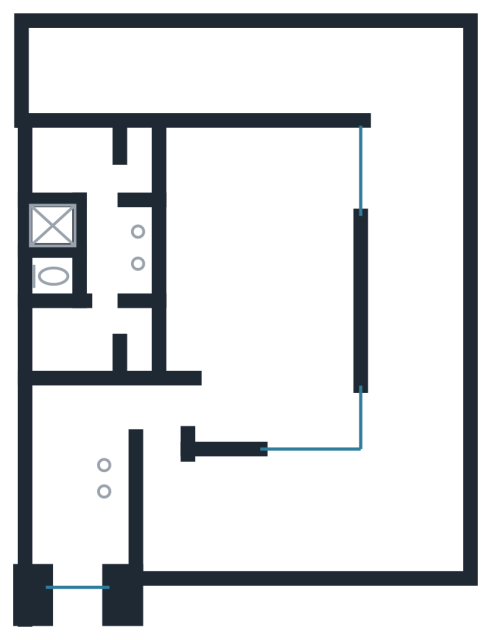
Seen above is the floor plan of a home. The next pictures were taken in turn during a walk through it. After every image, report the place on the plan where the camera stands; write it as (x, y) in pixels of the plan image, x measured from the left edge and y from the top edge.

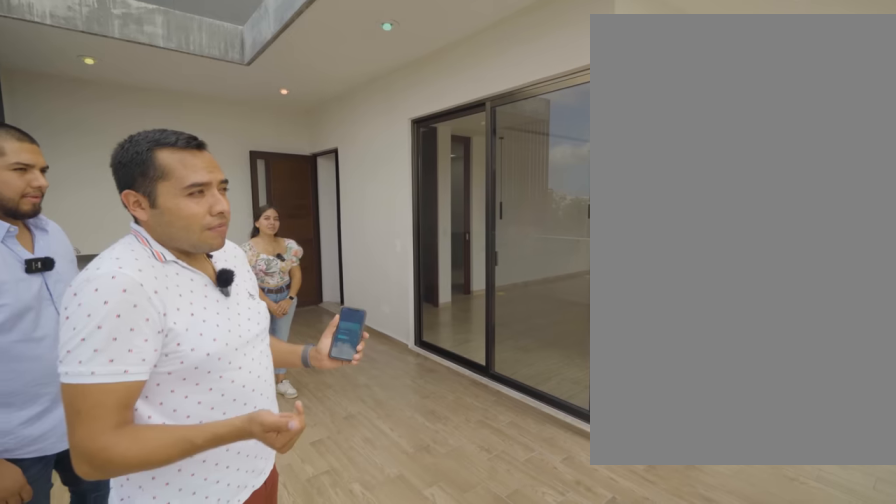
(394, 495)
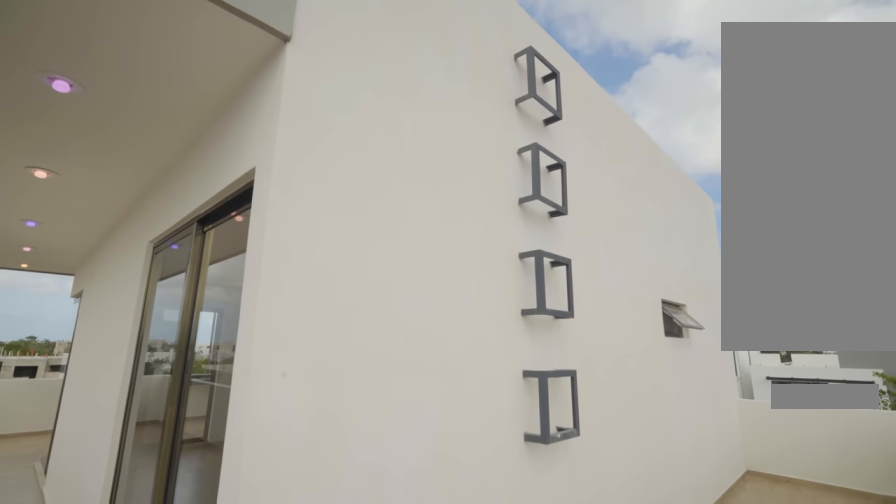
(379, 71)
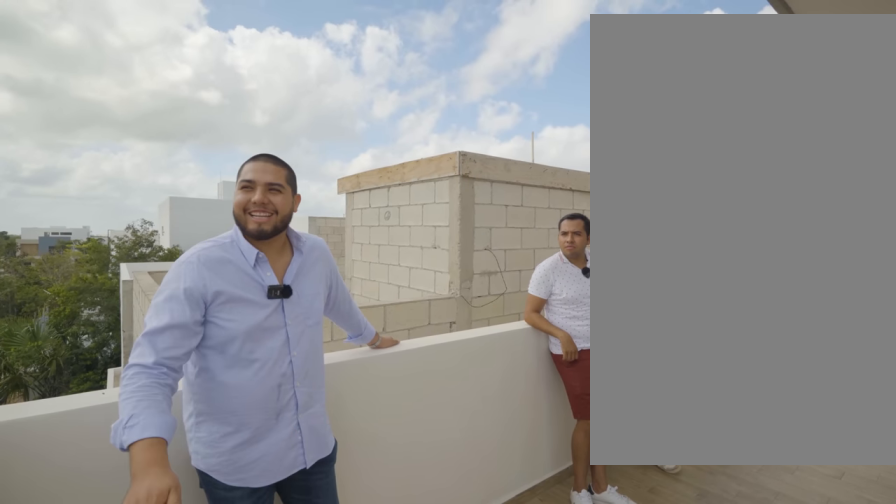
(380, 71)
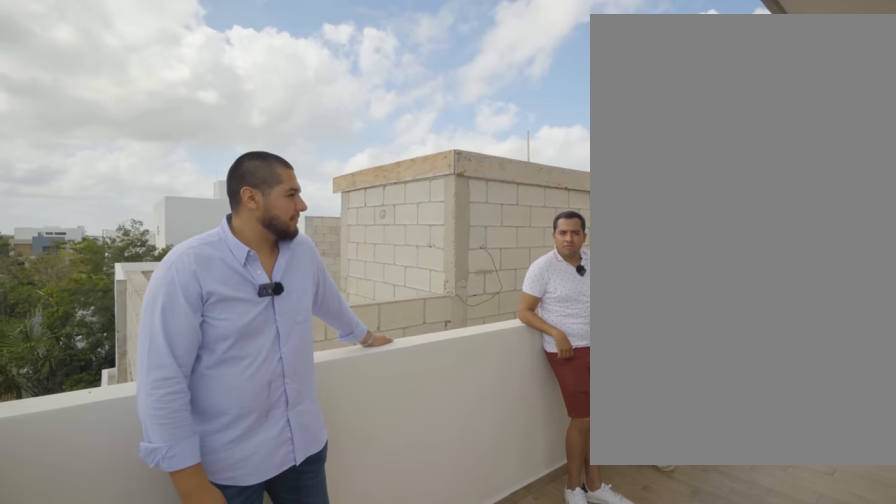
(380, 71)
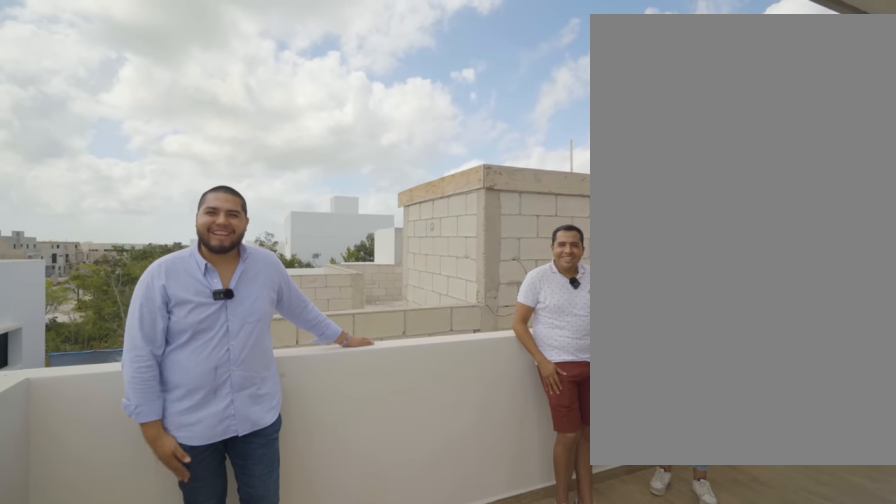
(380, 71)
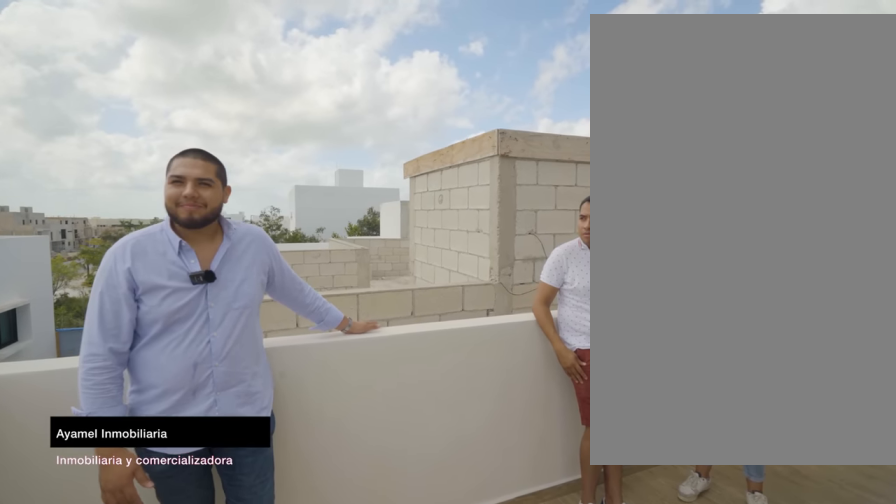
(381, 72)
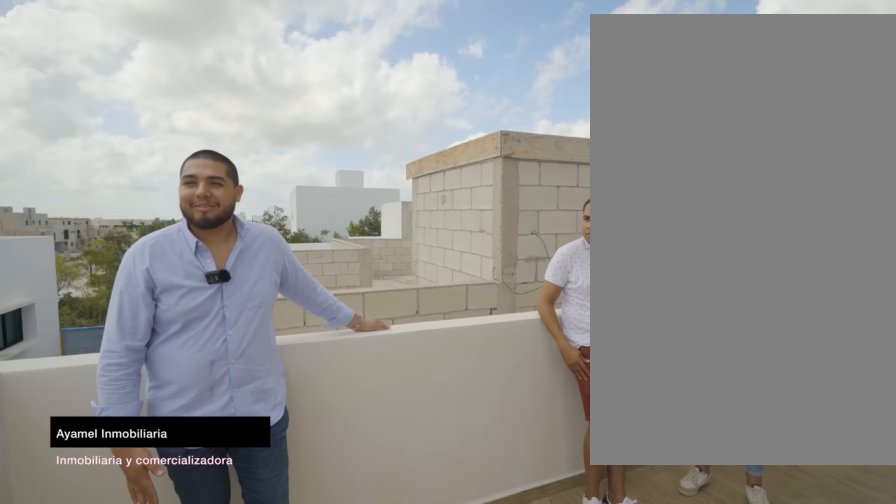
(380, 71)
